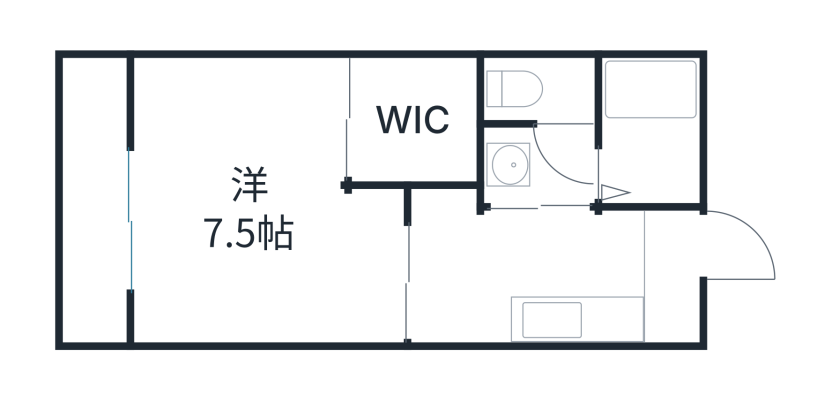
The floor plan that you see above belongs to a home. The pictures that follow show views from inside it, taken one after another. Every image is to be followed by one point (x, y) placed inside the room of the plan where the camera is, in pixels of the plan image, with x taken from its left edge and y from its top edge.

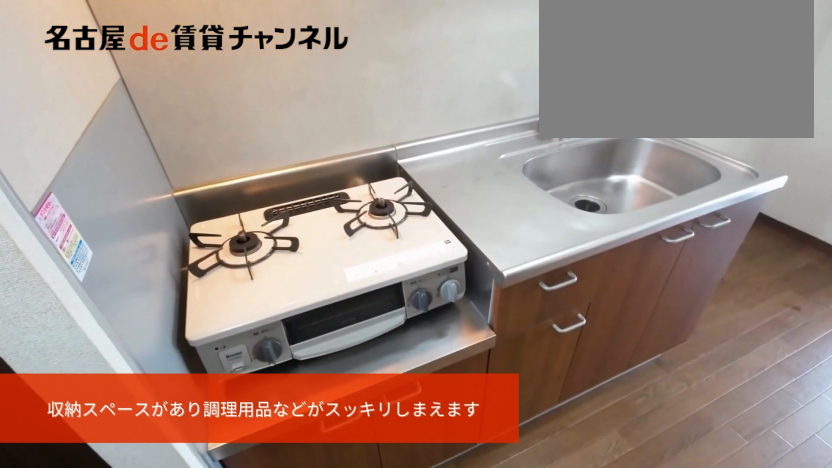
(574, 322)
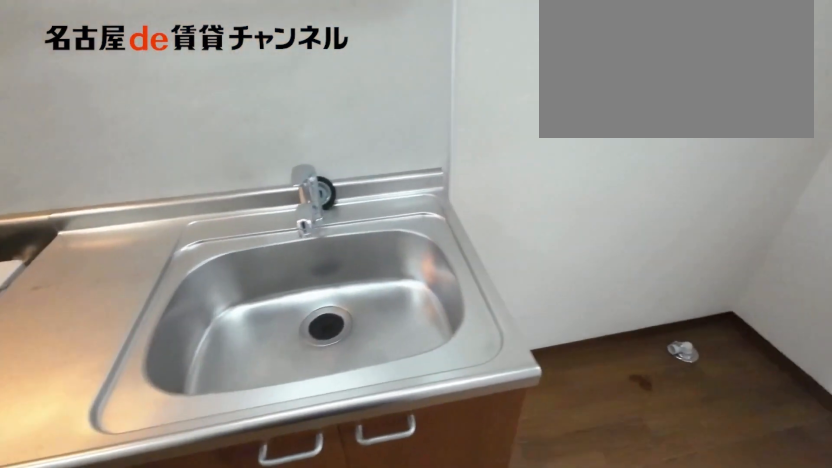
(575, 322)
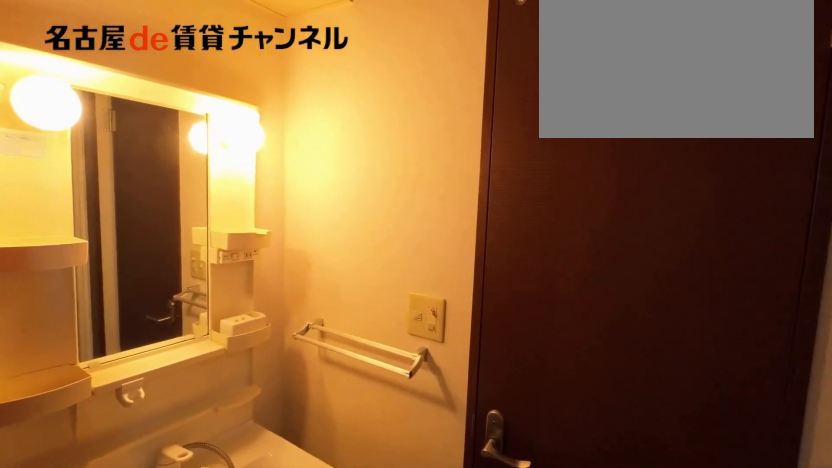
(542, 167)
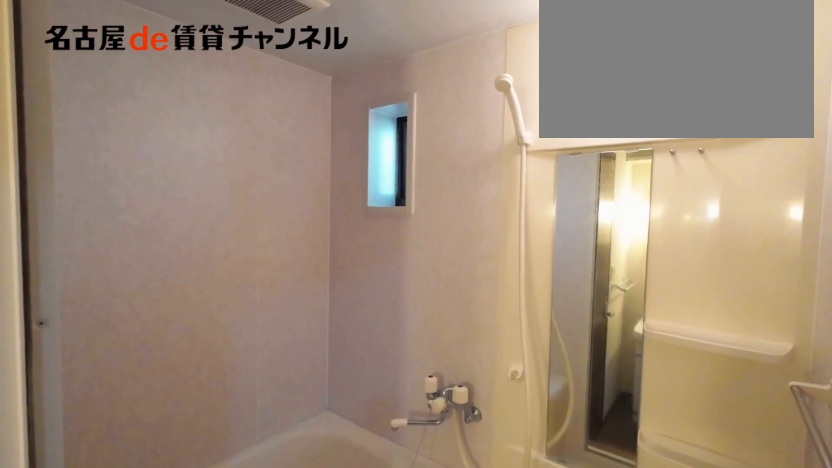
(652, 132)
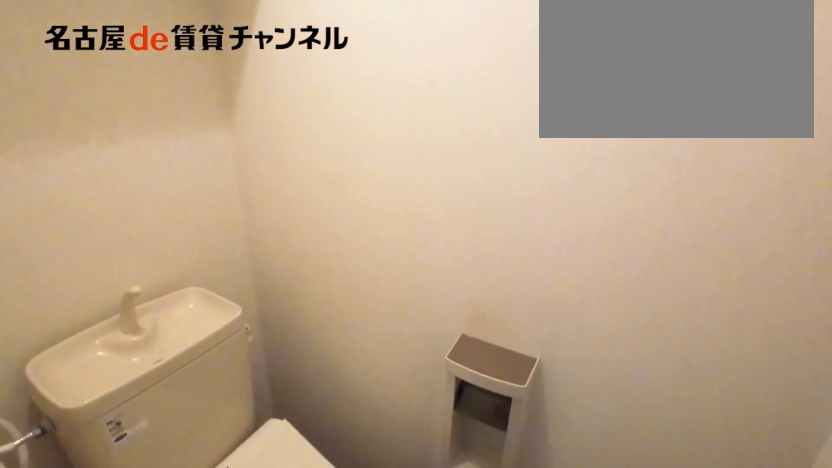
(543, 88)
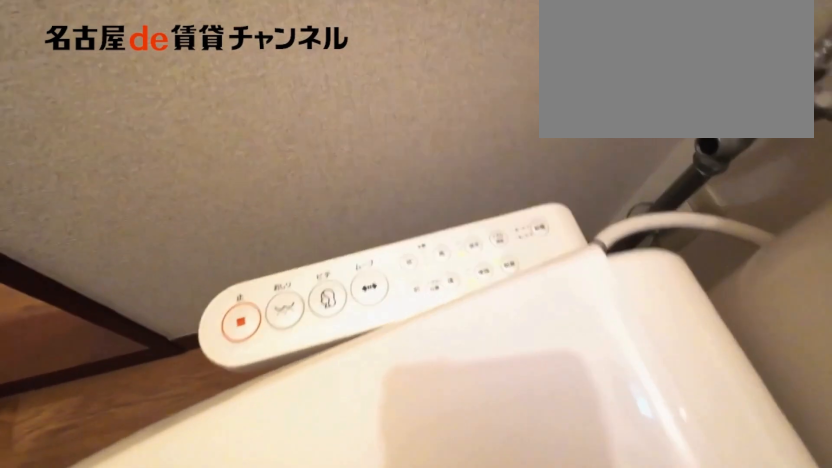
(543, 88)
